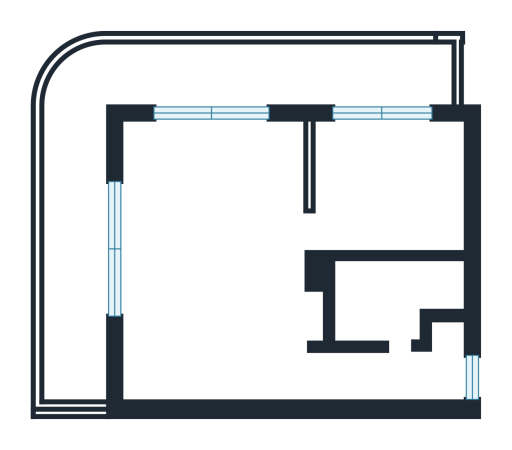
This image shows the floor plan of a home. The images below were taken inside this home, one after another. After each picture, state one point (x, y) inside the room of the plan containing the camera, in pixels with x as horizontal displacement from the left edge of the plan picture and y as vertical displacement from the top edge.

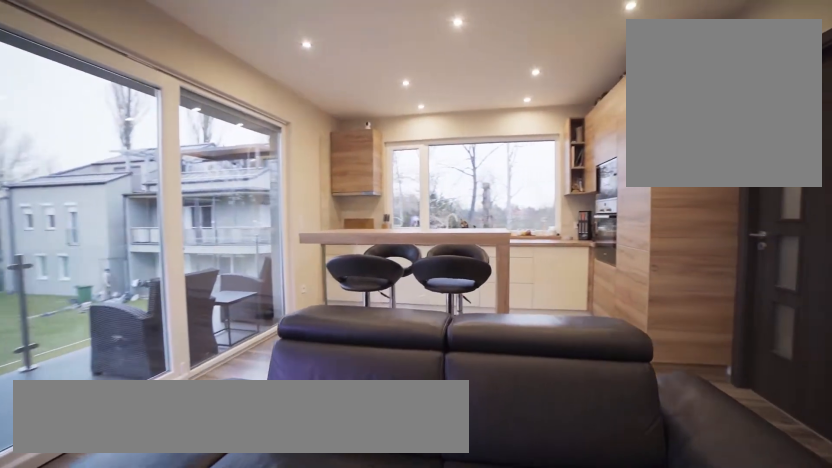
(216, 273)
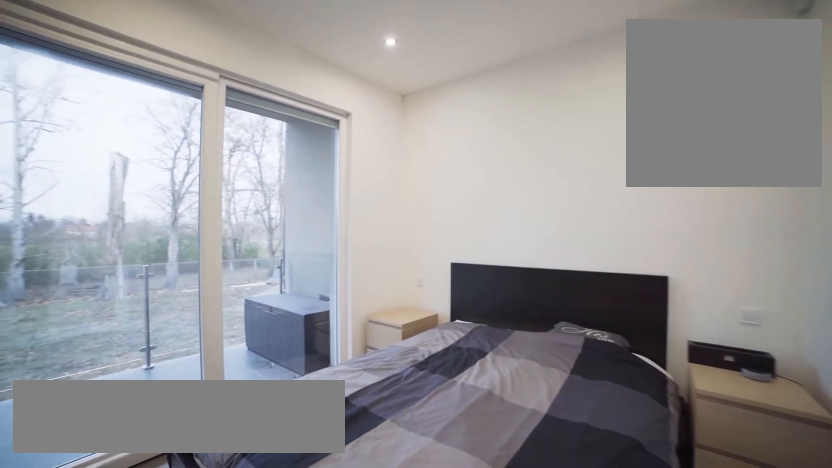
(396, 191)
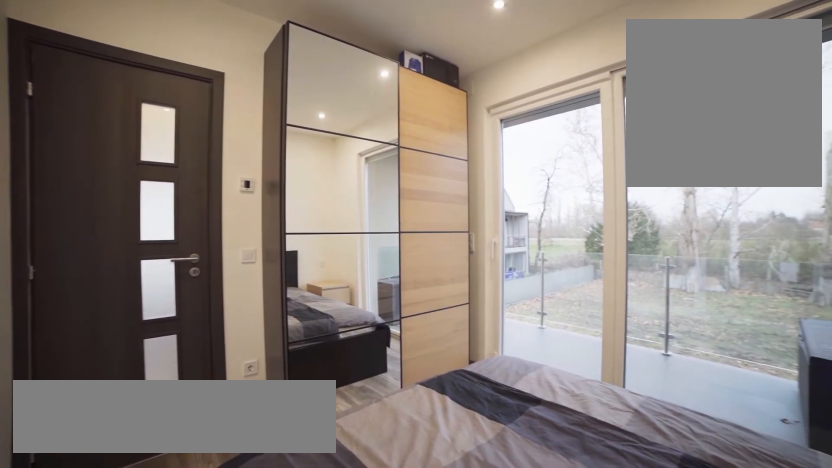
(396, 191)
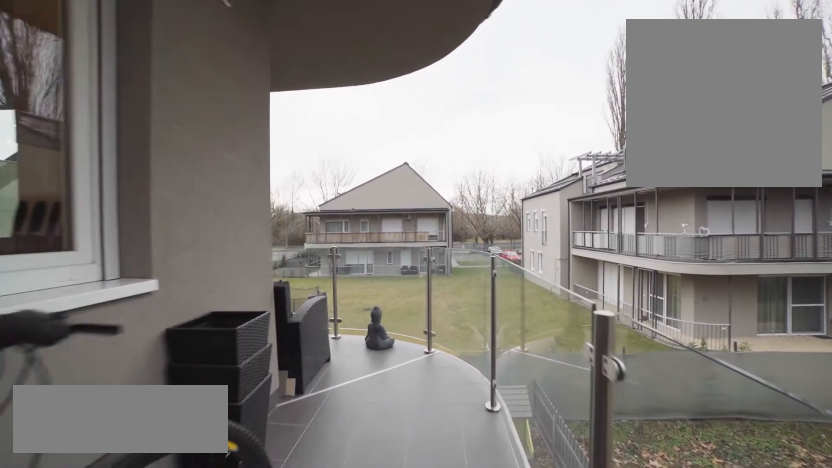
(212, 70)
